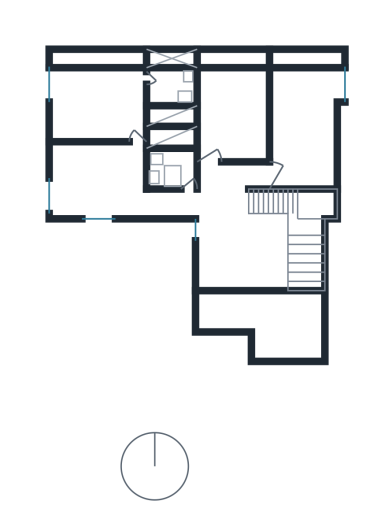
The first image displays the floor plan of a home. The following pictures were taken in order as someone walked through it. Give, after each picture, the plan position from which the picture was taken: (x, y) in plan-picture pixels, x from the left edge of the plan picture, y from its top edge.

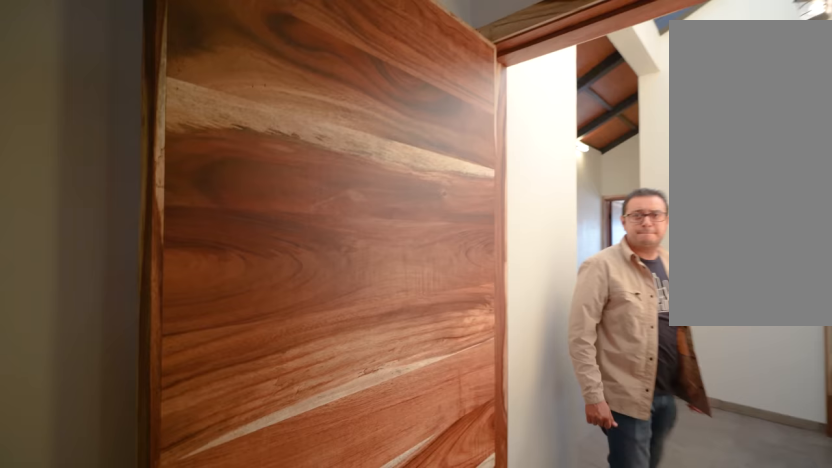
(308, 166)
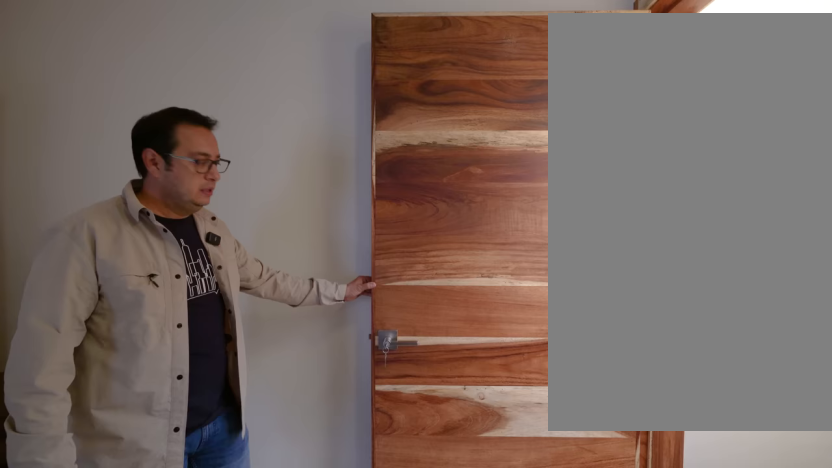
(291, 172)
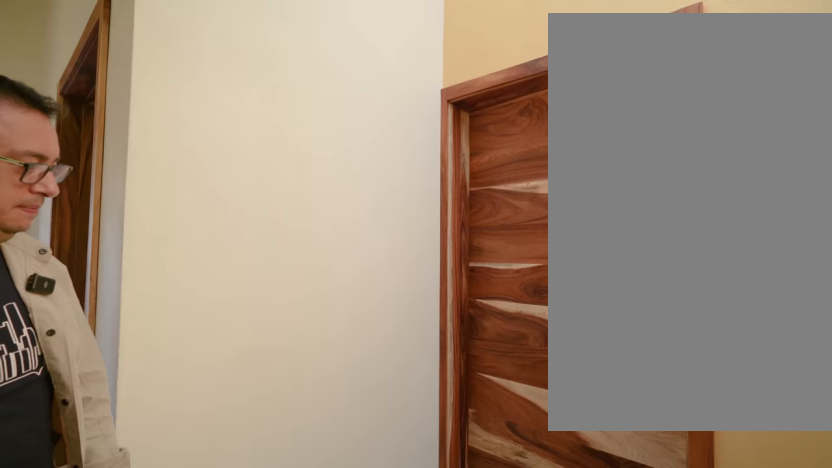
(245, 172)
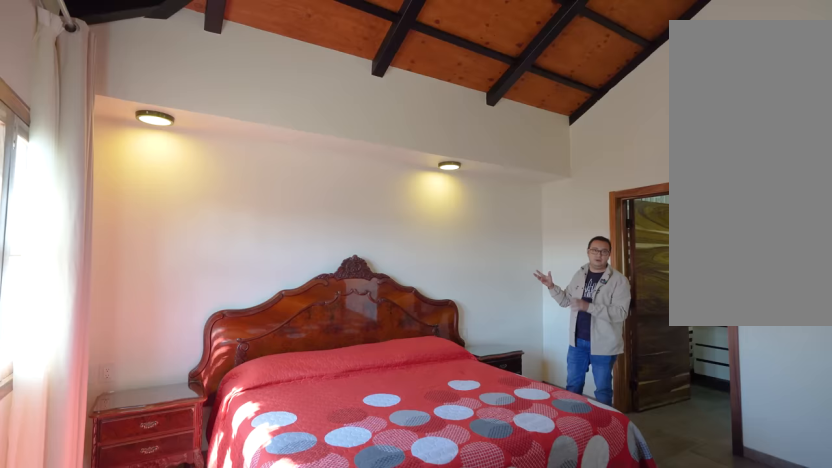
(136, 120)
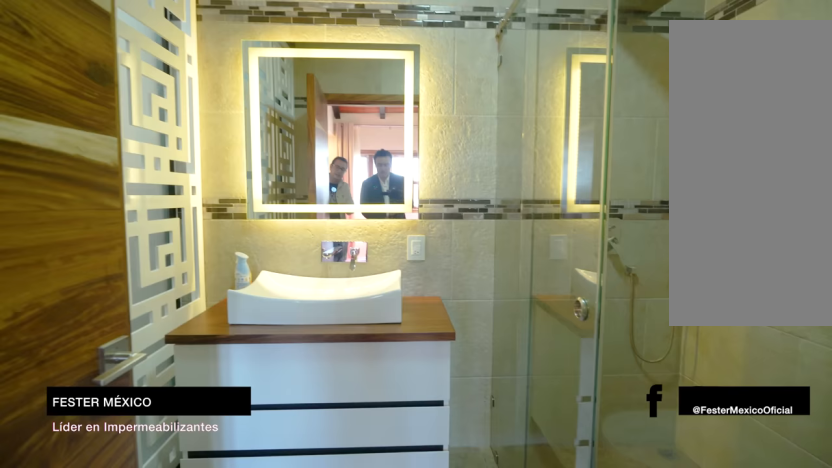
(131, 83)
